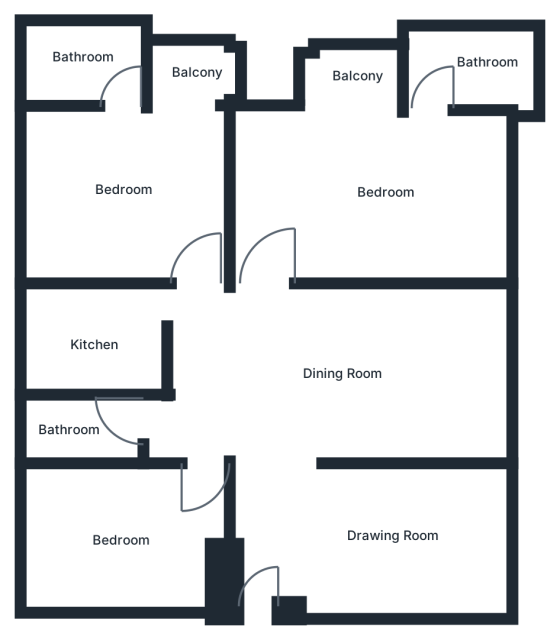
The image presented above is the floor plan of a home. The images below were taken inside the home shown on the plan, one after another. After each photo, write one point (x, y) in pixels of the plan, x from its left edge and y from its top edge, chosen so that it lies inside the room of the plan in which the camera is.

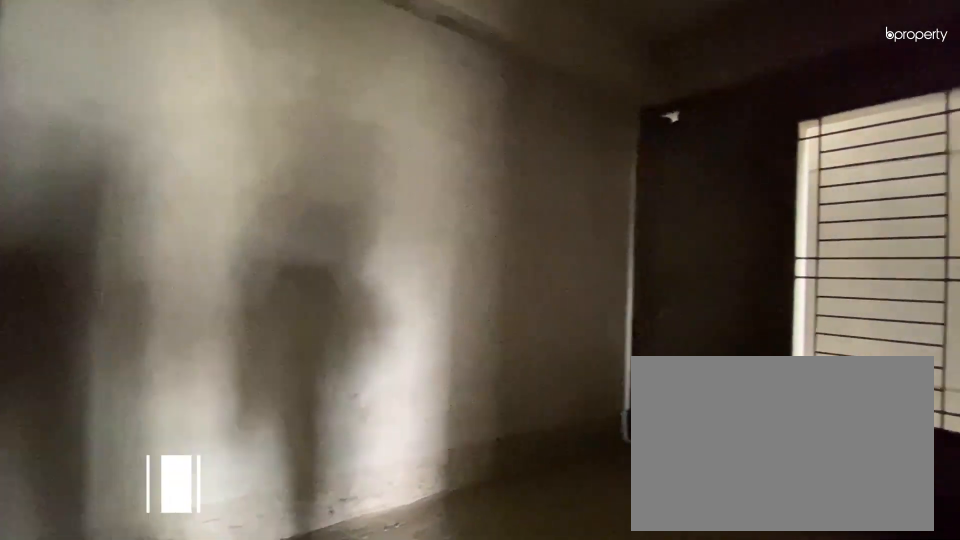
(151, 518)
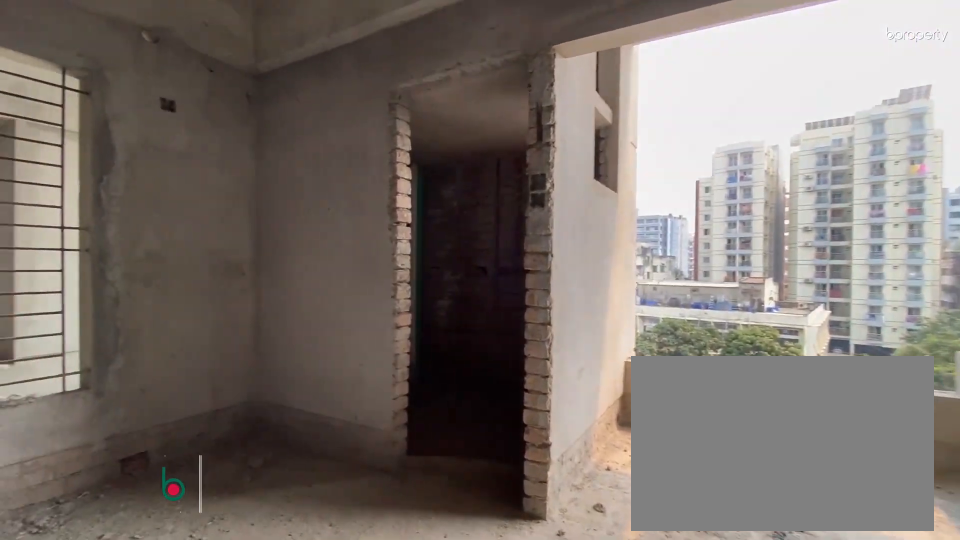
(126, 181)
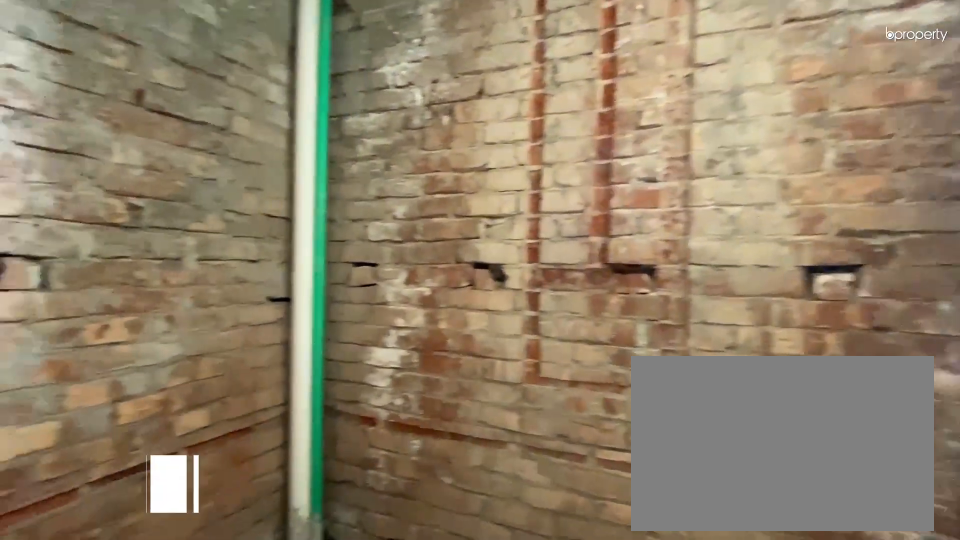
(95, 61)
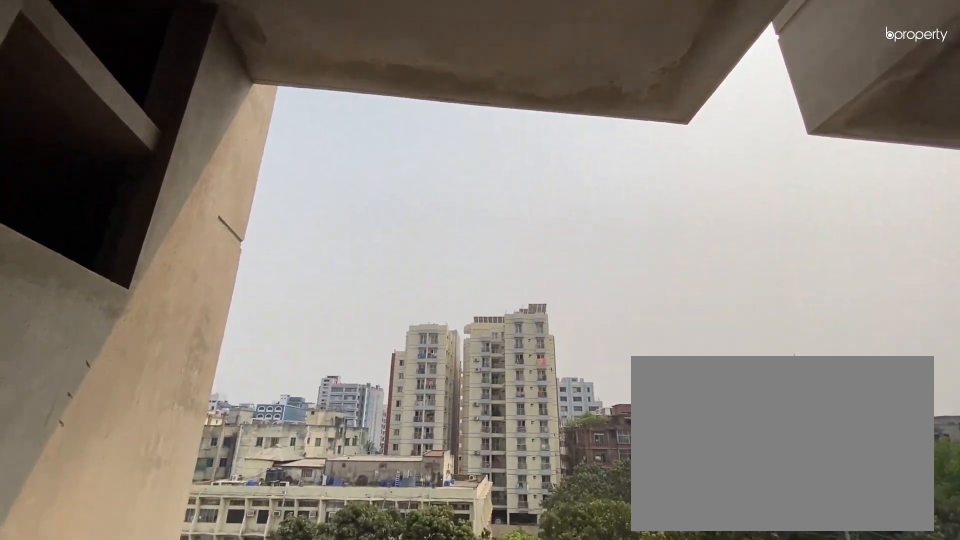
(186, 71)
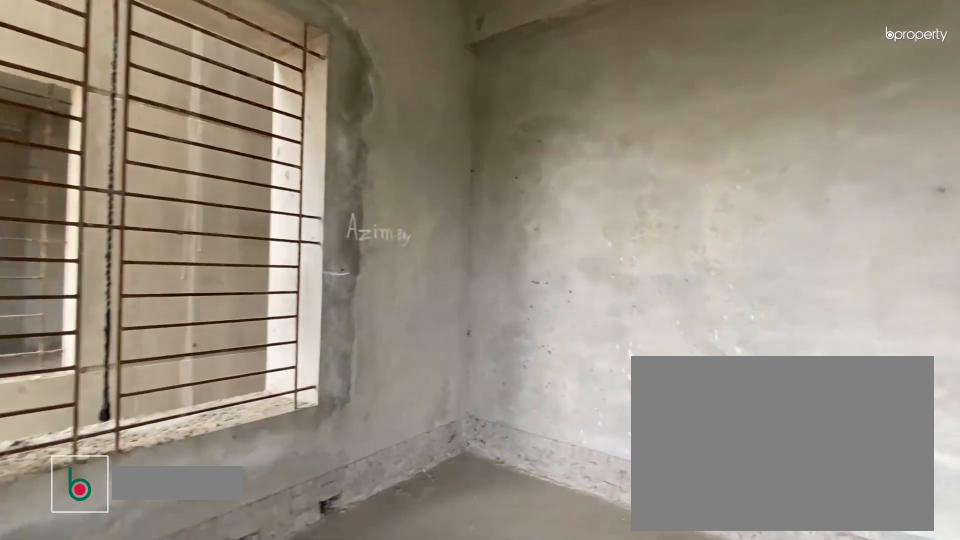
(350, 185)
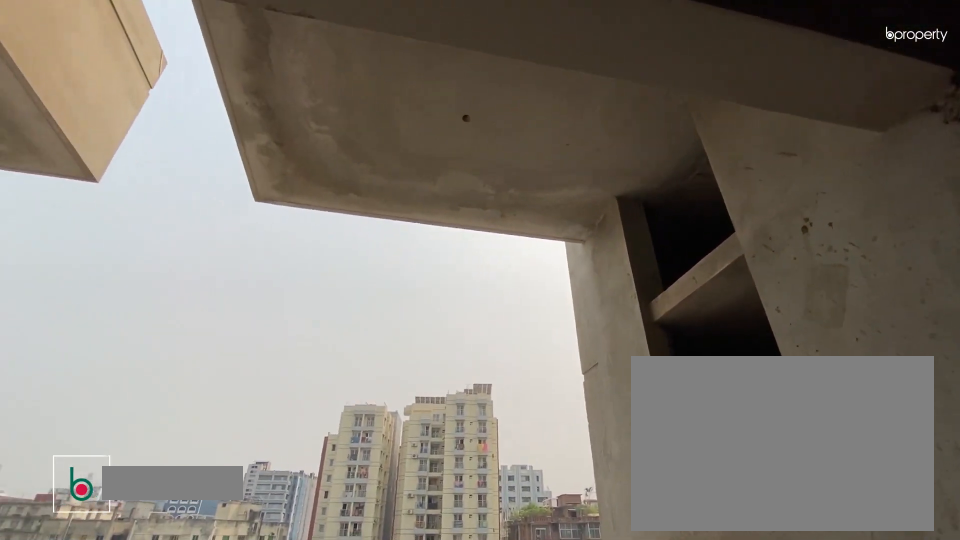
(356, 89)
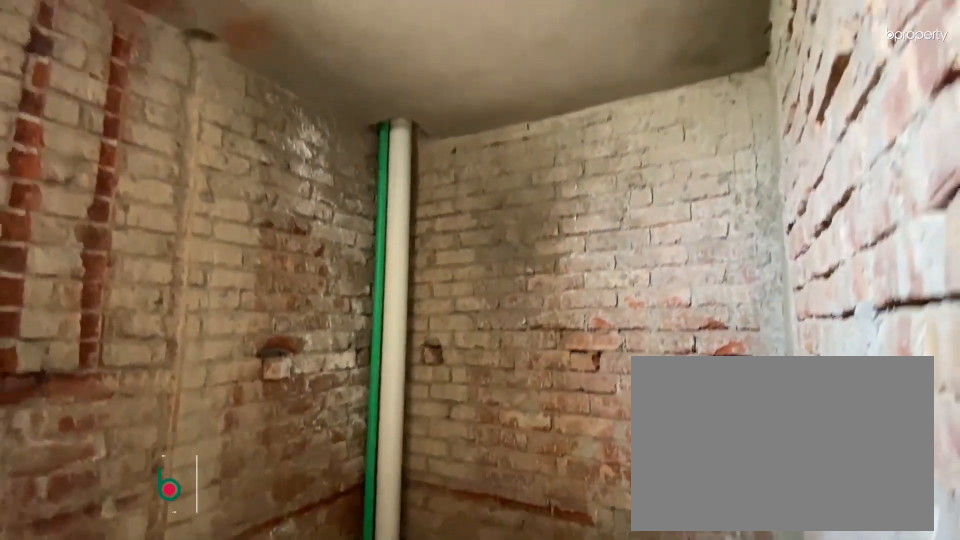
(489, 72)
